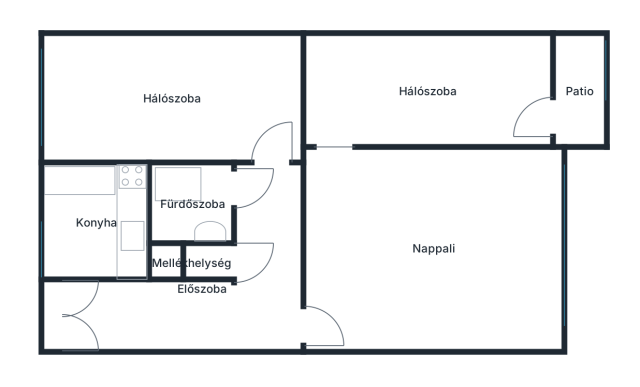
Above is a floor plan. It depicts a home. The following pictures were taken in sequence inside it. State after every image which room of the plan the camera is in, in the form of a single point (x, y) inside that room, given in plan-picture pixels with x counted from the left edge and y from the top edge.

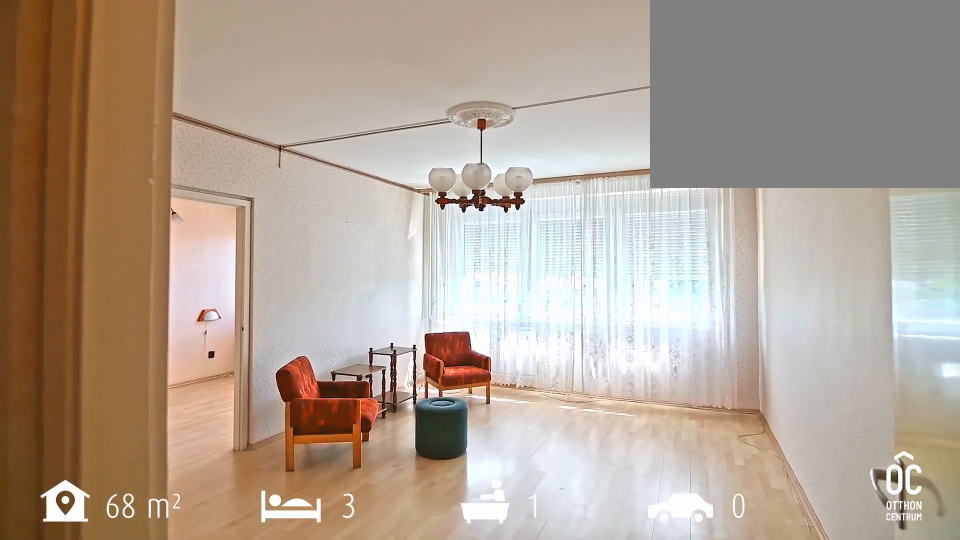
(435, 253)
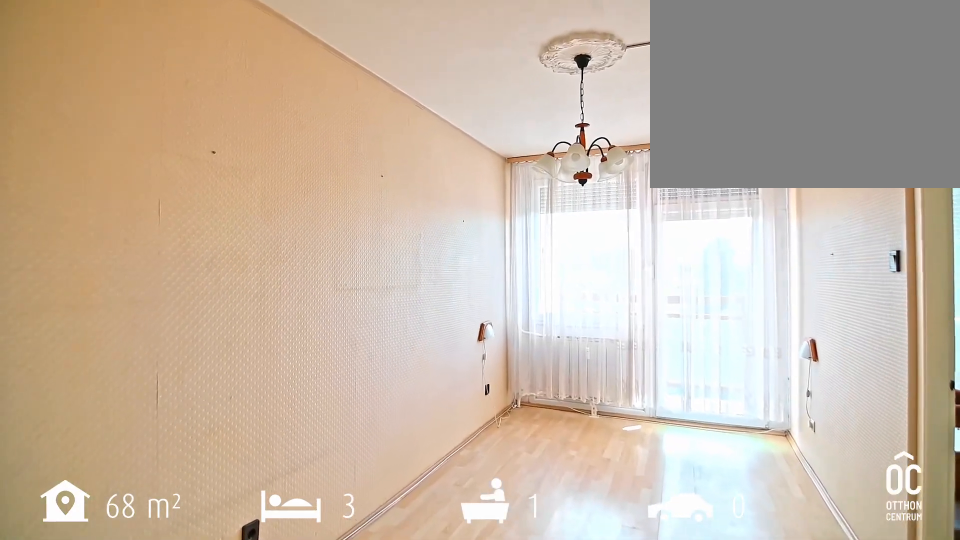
(422, 92)
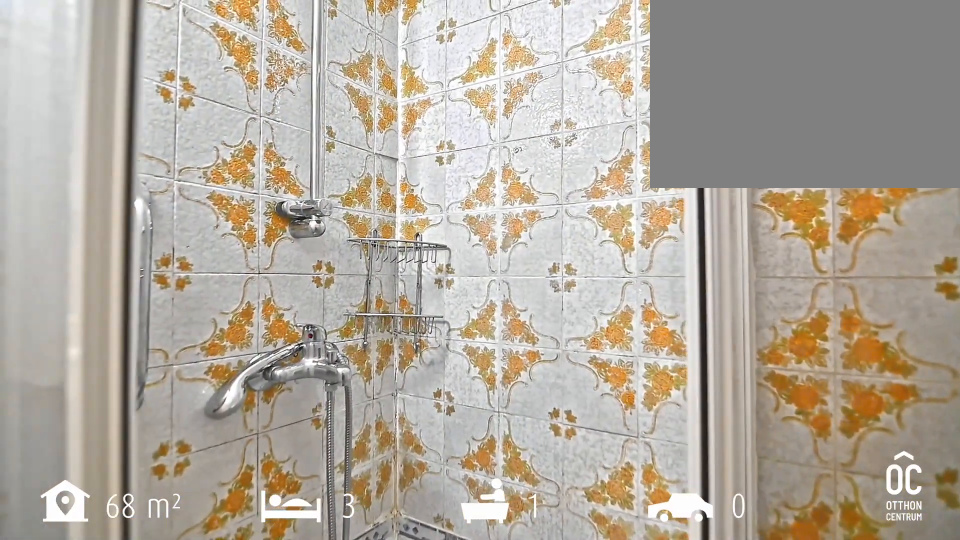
(192, 203)
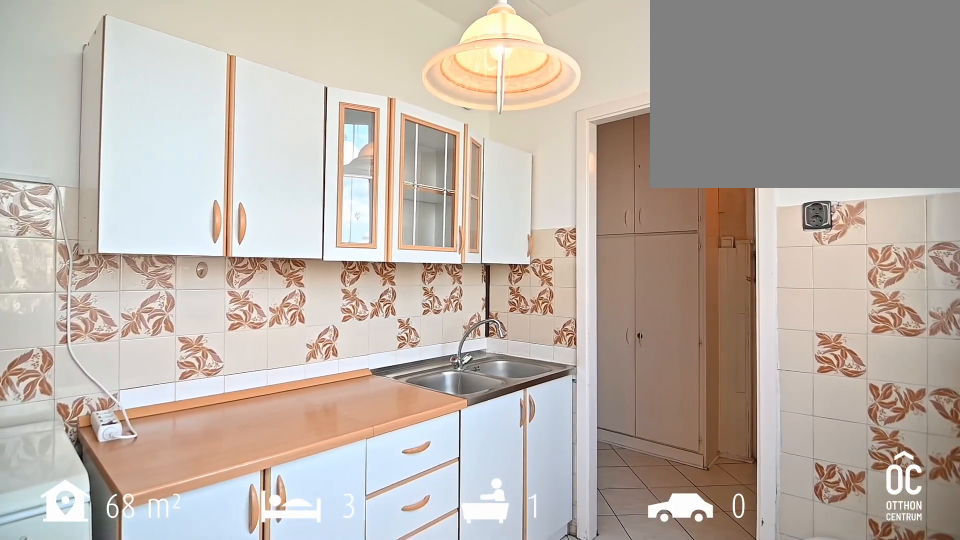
(94, 223)
